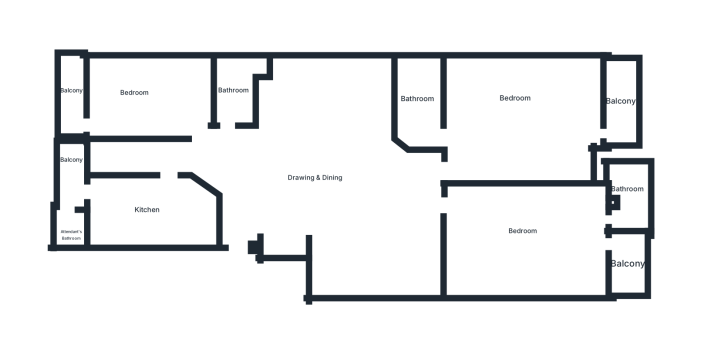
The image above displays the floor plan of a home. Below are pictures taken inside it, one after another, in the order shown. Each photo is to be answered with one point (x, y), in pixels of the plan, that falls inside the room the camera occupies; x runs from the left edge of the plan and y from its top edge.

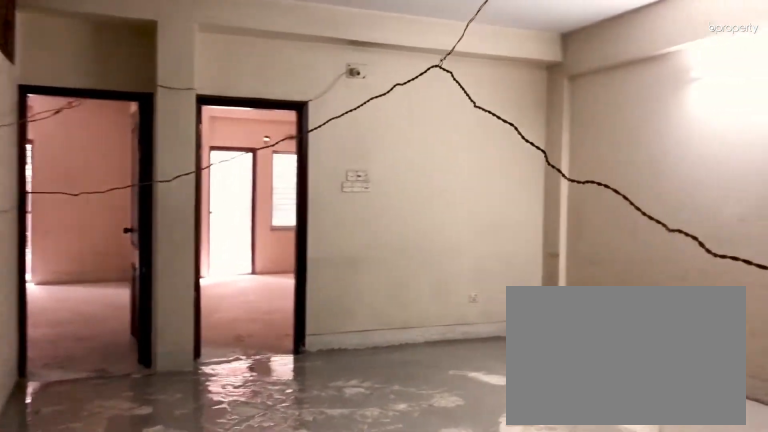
(336, 188)
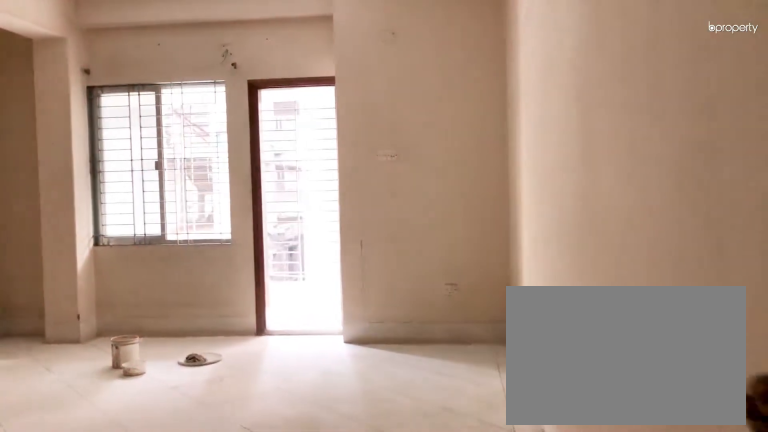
(510, 102)
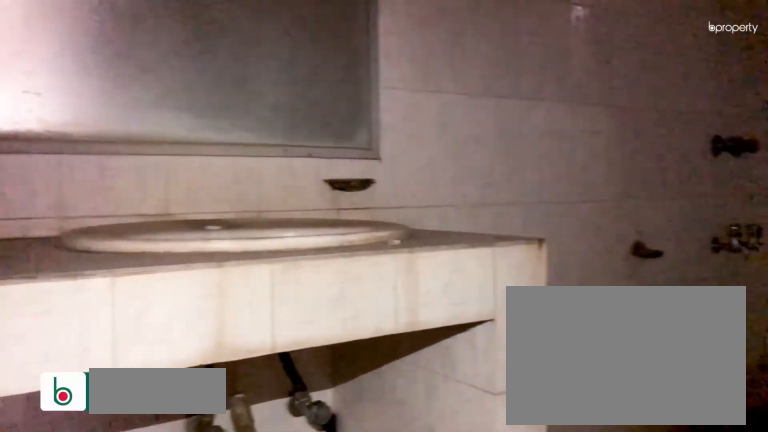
(413, 97)
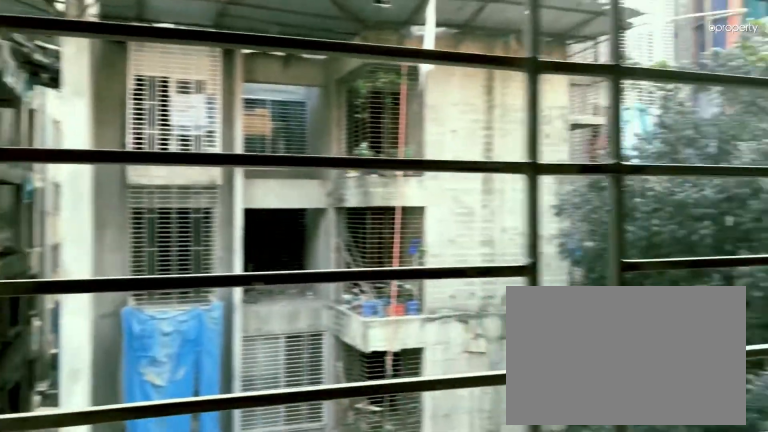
(620, 98)
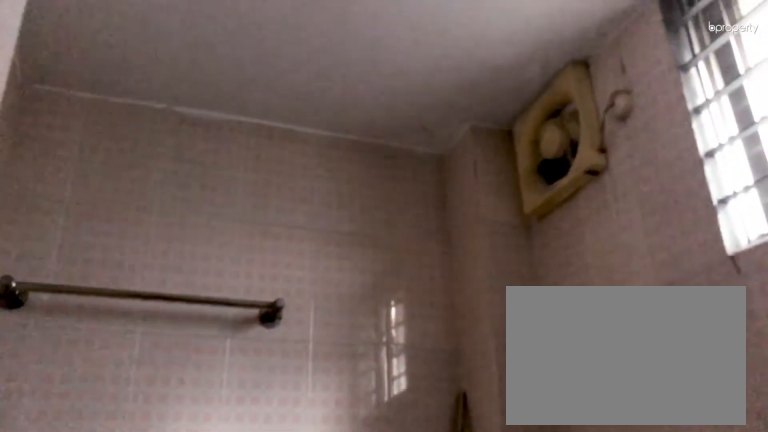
(630, 197)
